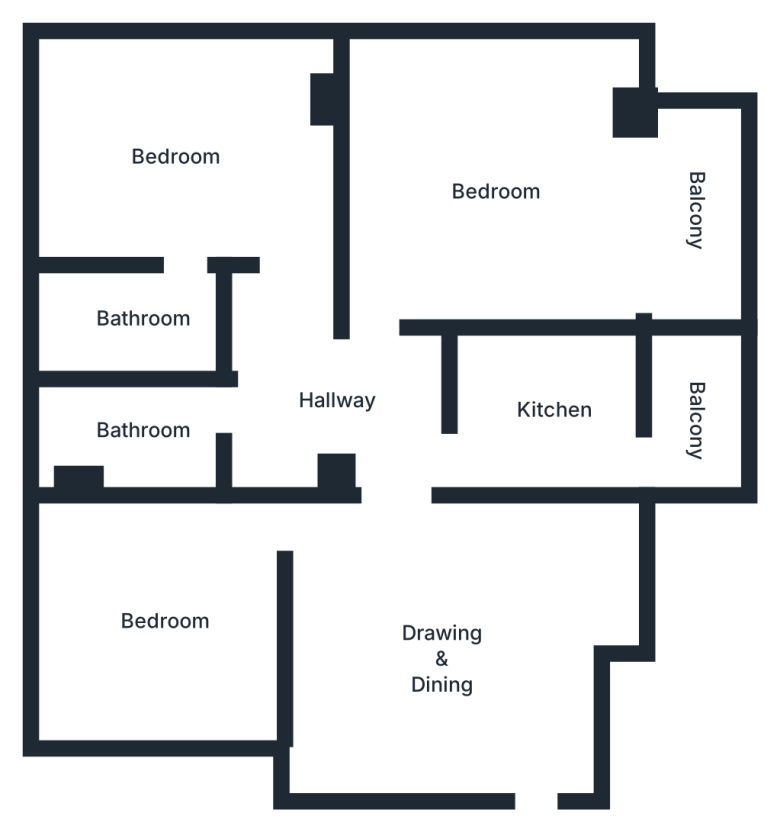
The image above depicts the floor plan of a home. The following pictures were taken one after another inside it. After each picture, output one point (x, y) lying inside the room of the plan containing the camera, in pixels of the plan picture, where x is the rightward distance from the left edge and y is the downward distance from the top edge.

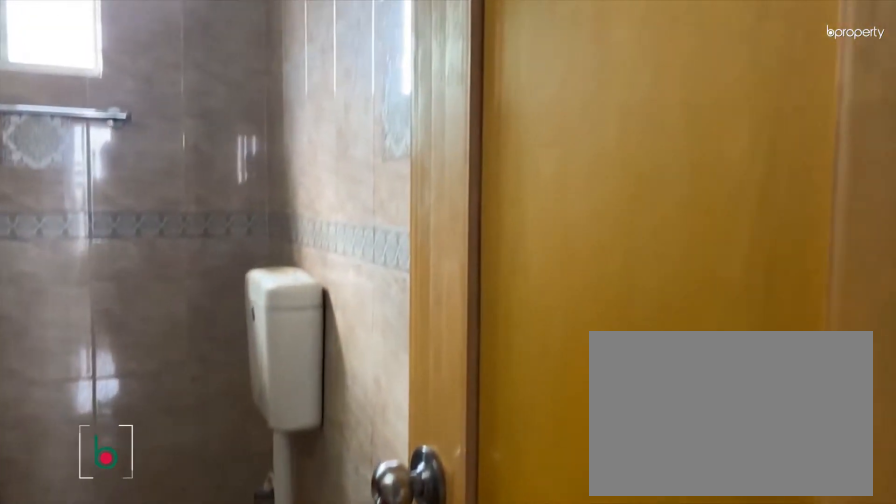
(139, 433)
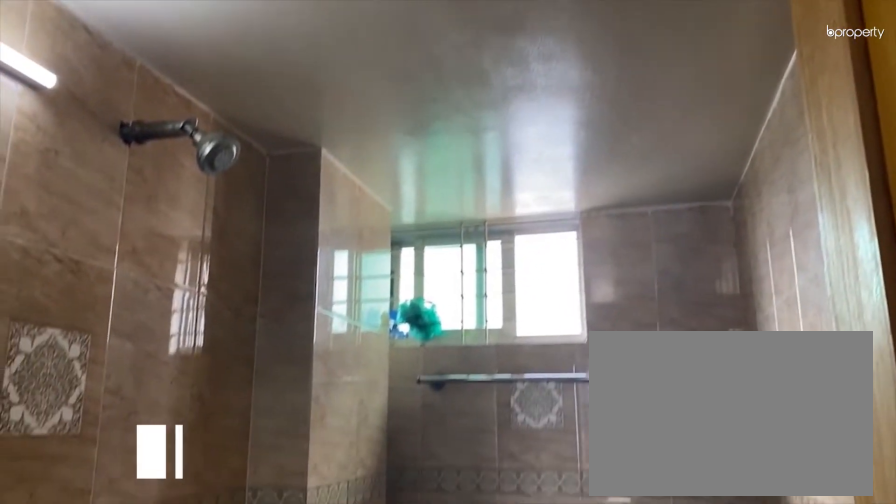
(139, 433)
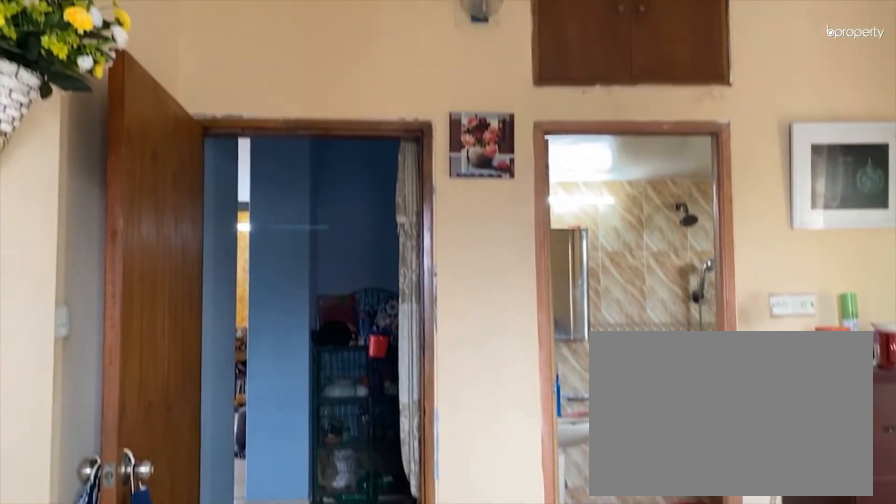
(178, 153)
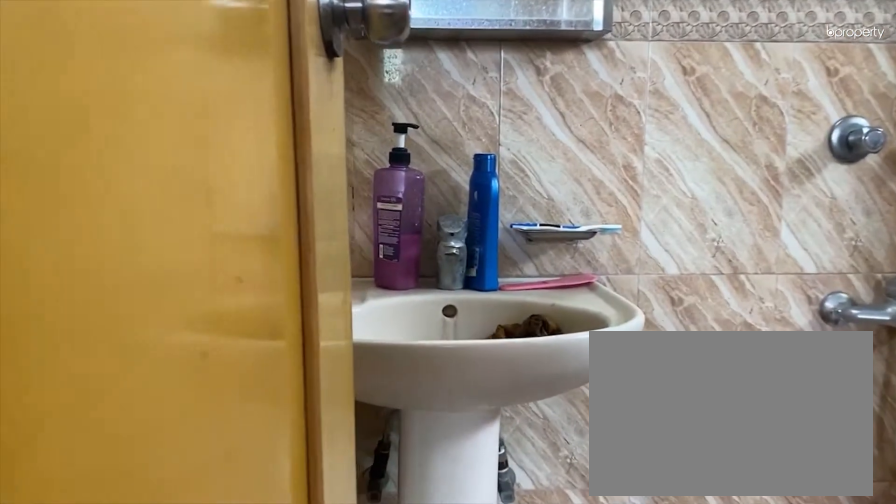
(143, 324)
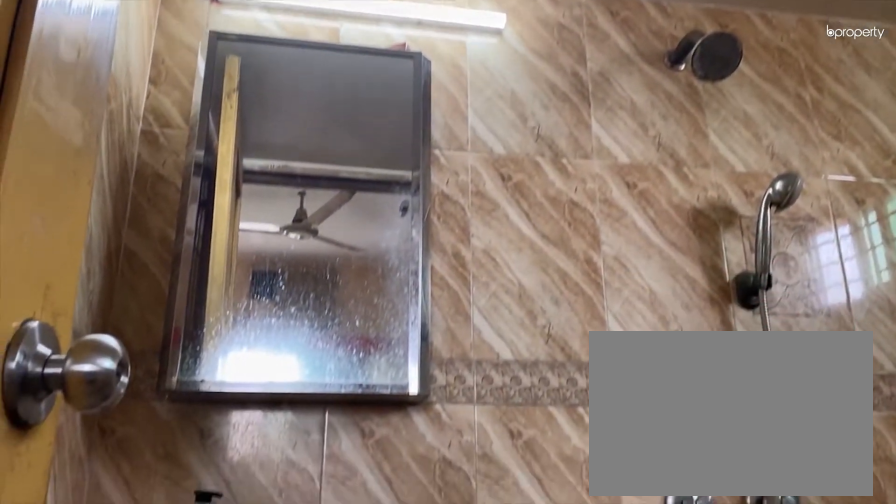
(143, 325)
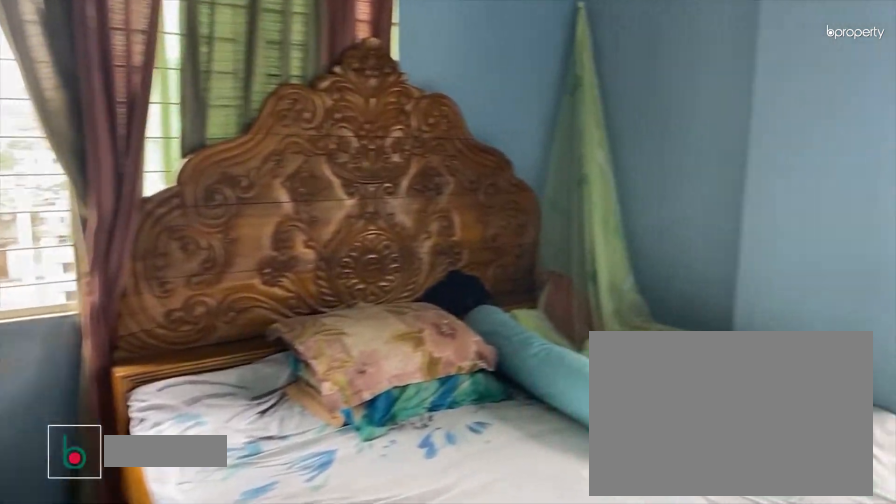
(497, 190)
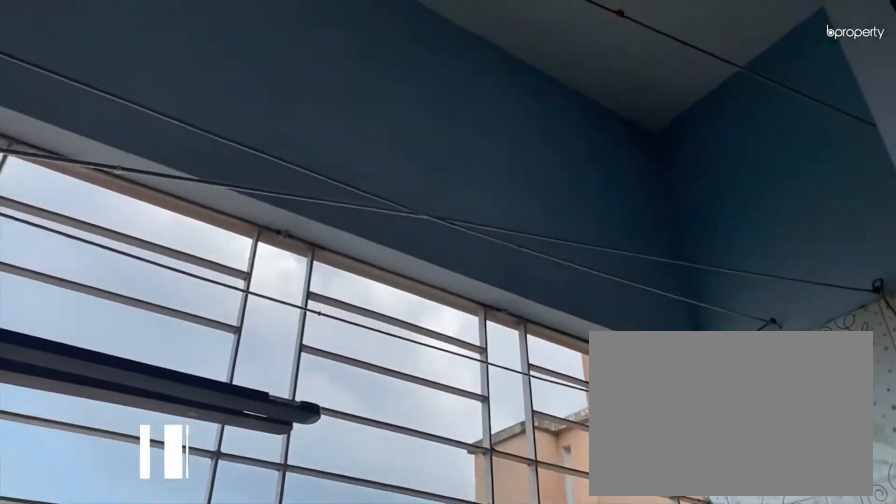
(697, 213)
